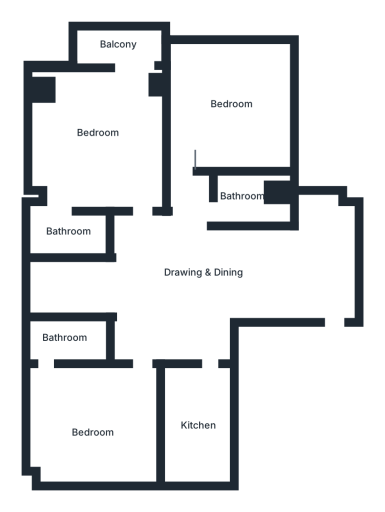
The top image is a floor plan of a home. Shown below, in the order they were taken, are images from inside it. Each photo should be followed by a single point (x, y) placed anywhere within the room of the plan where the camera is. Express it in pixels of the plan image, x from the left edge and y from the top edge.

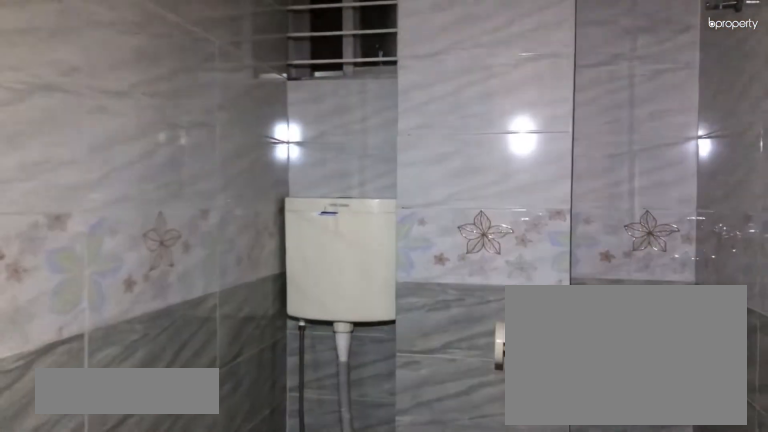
(252, 201)
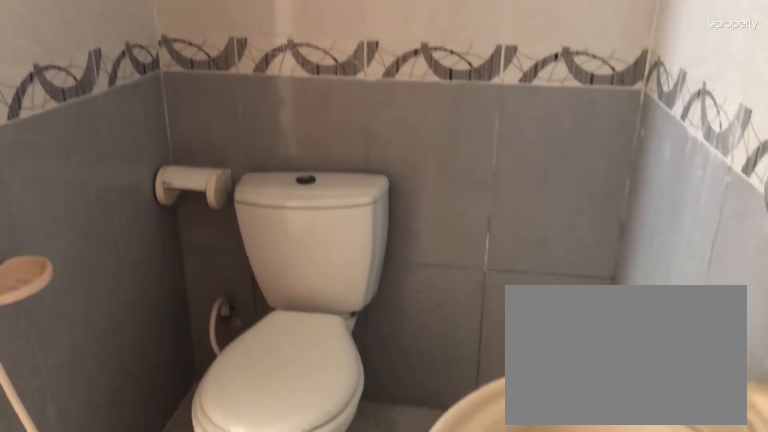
(58, 236)
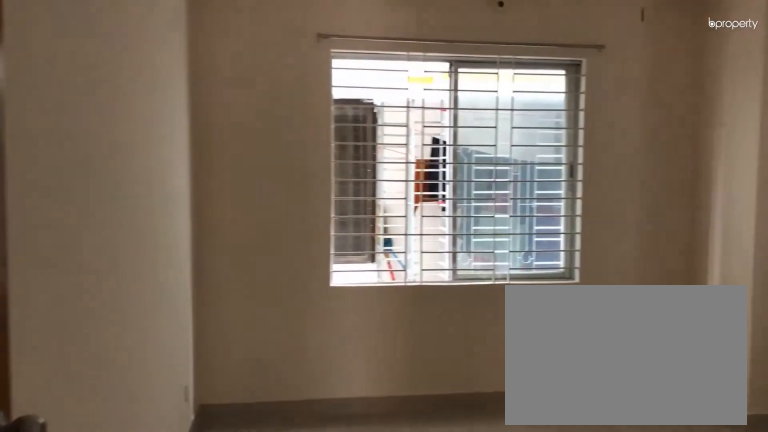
(93, 417)
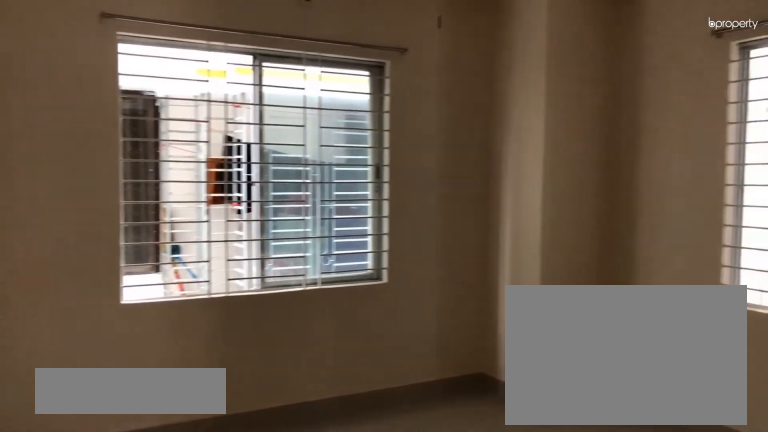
(93, 417)
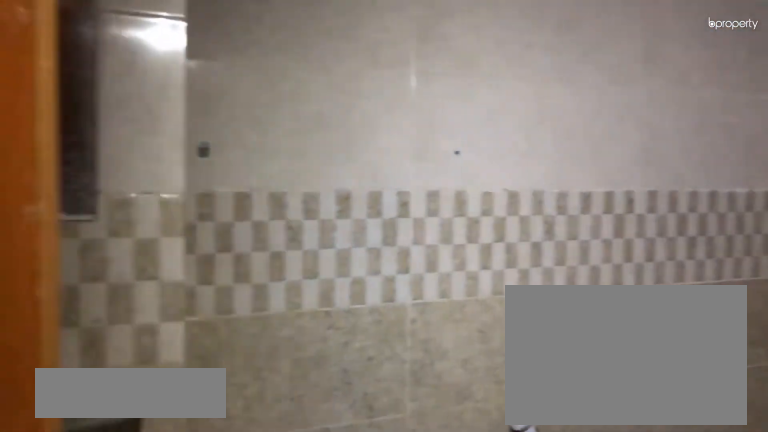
(63, 343)
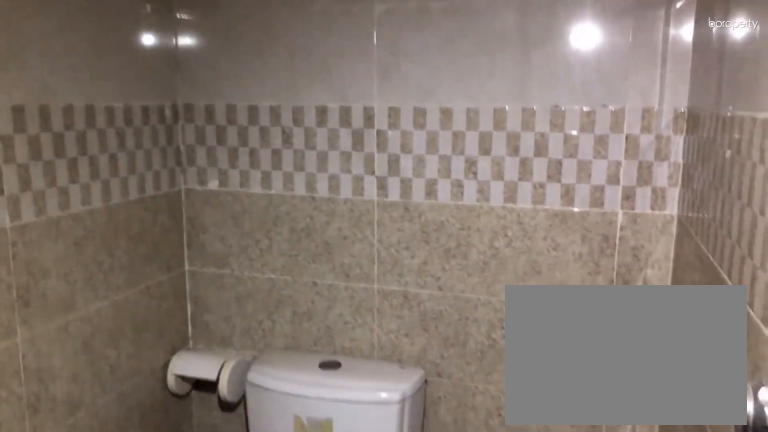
(63, 343)
